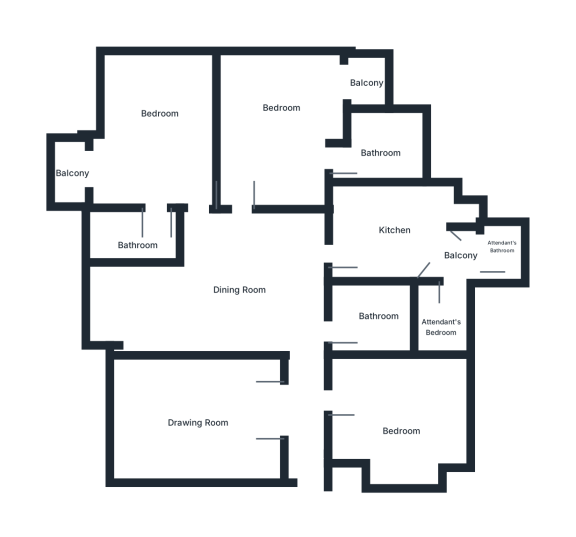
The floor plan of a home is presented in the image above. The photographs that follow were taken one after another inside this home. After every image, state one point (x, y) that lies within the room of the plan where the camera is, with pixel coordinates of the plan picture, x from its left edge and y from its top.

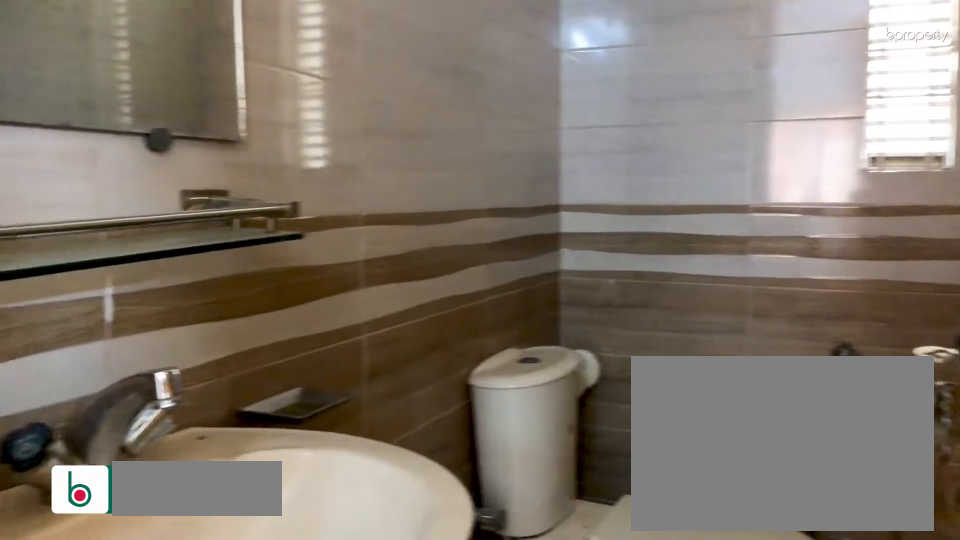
(369, 318)
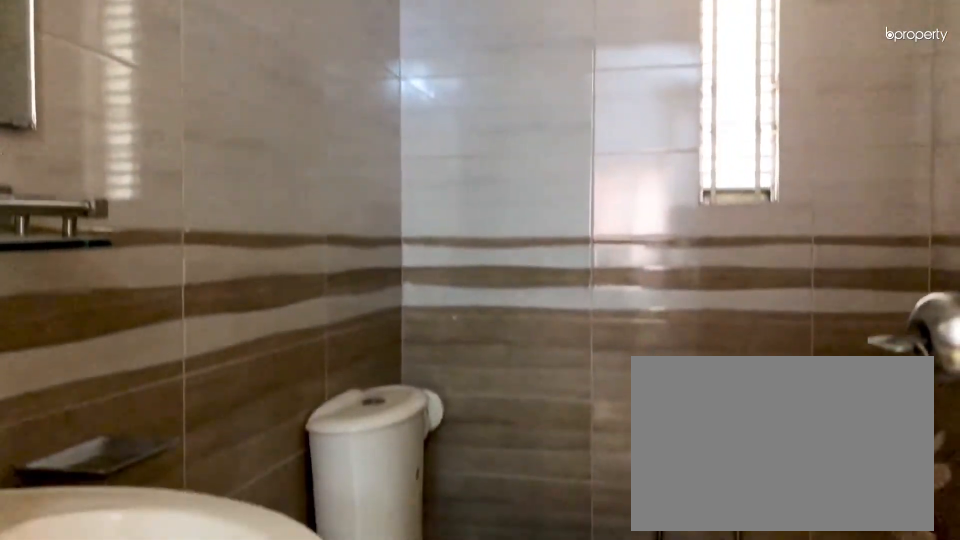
(369, 318)
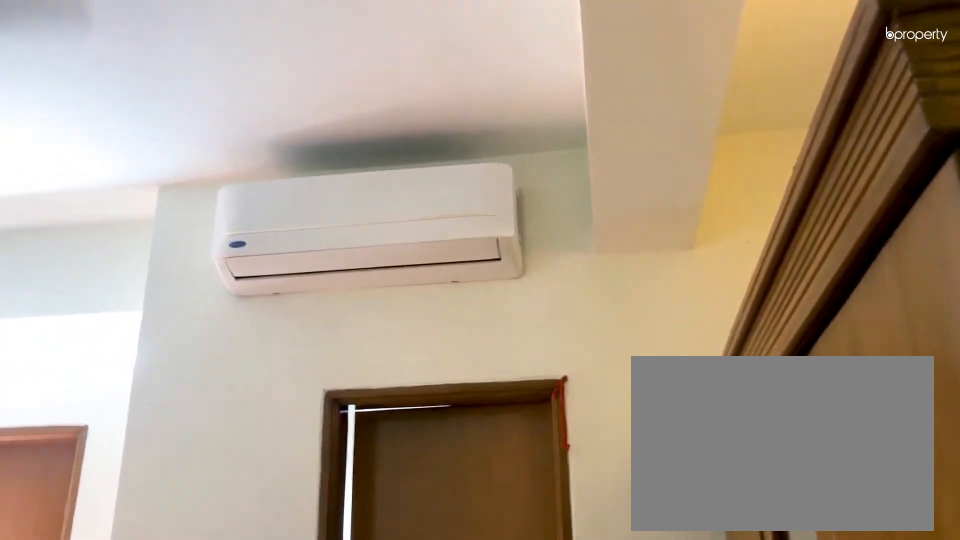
(282, 117)
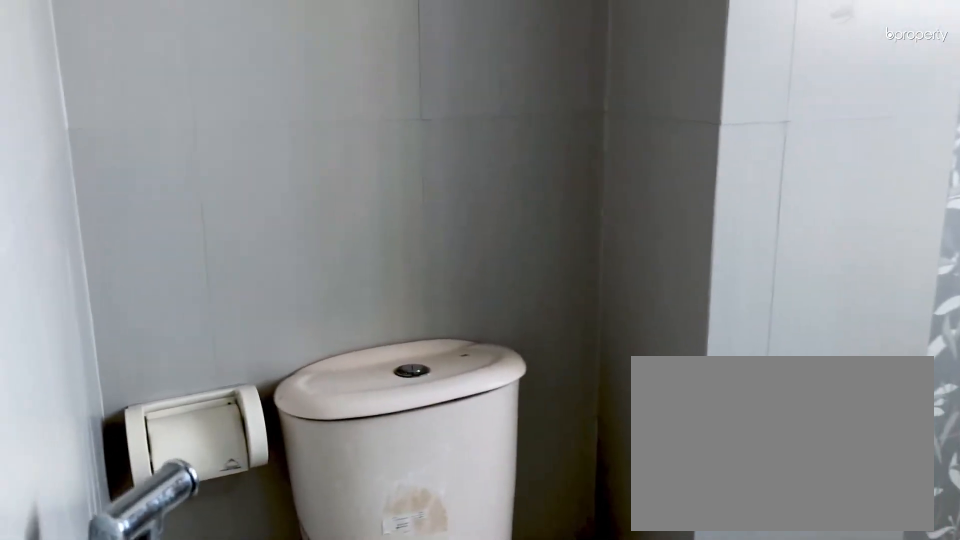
(391, 159)
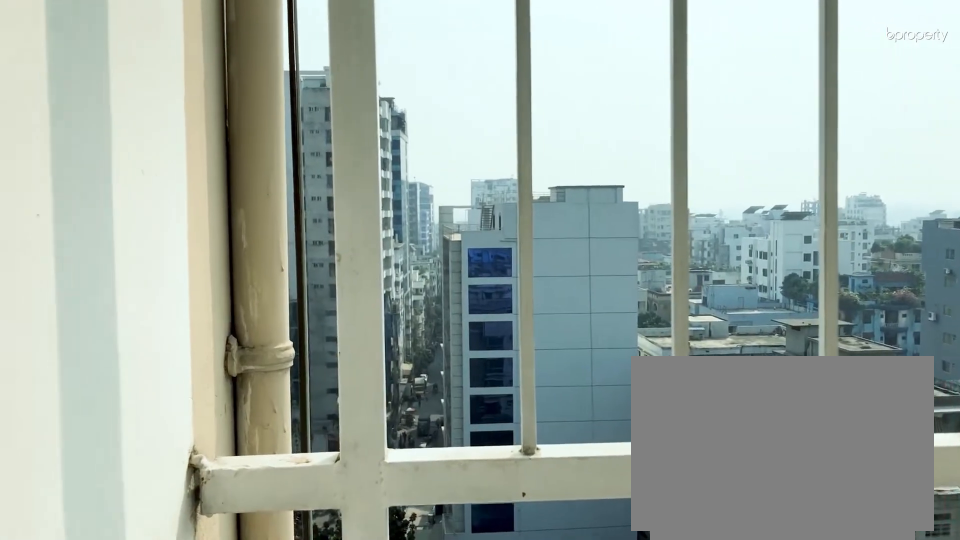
(365, 83)
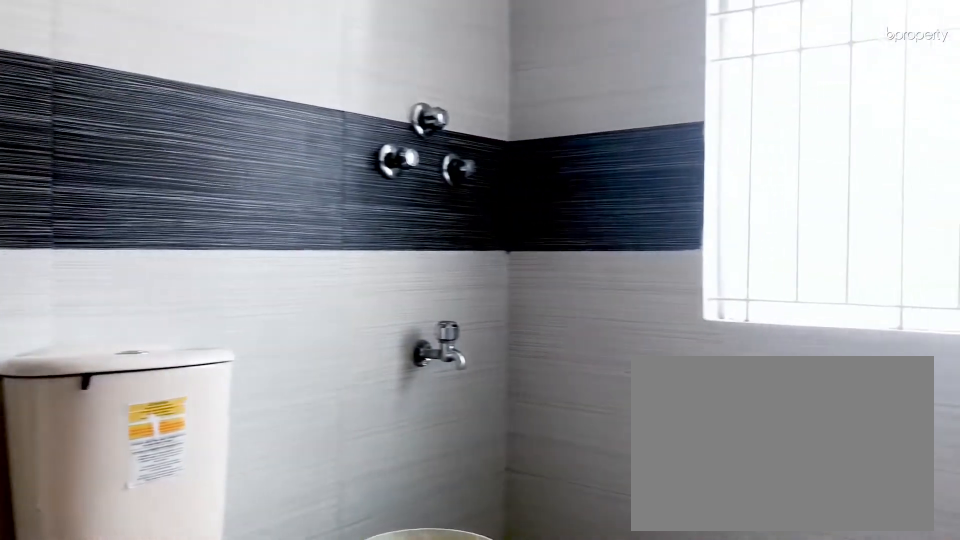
(135, 248)
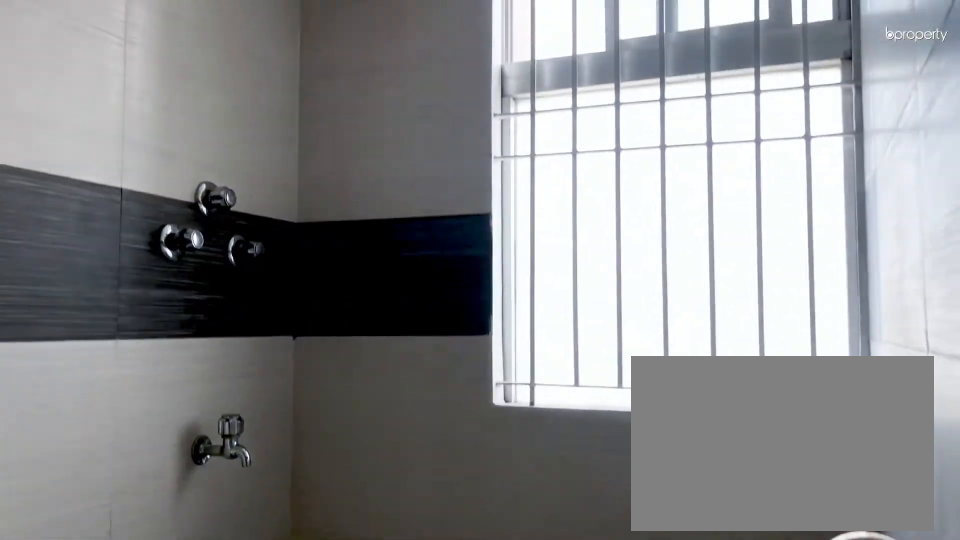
(135, 248)
